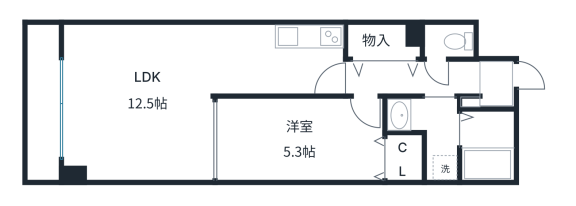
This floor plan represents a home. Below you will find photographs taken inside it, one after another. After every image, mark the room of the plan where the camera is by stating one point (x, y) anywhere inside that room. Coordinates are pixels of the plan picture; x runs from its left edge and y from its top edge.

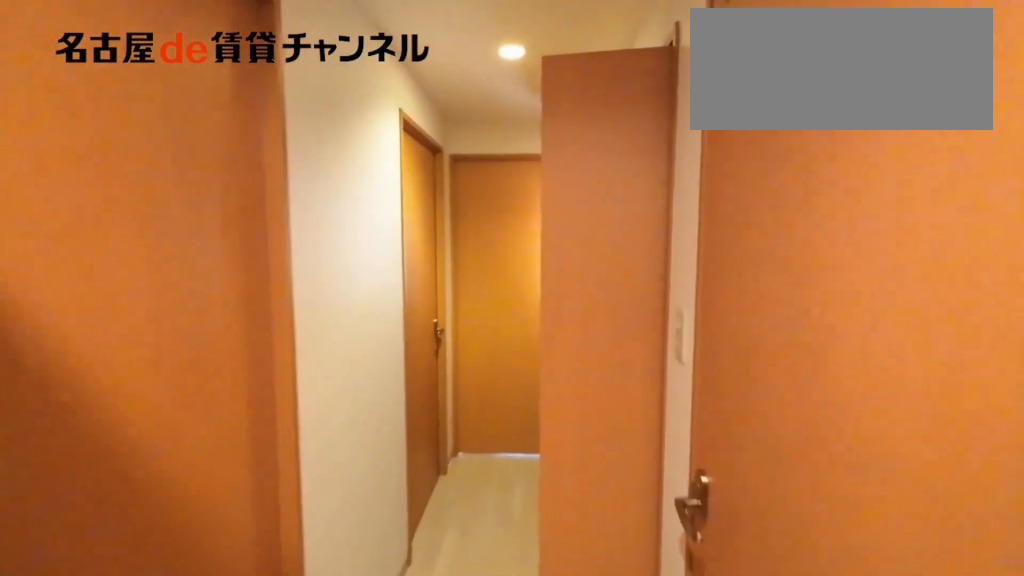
(414, 78)
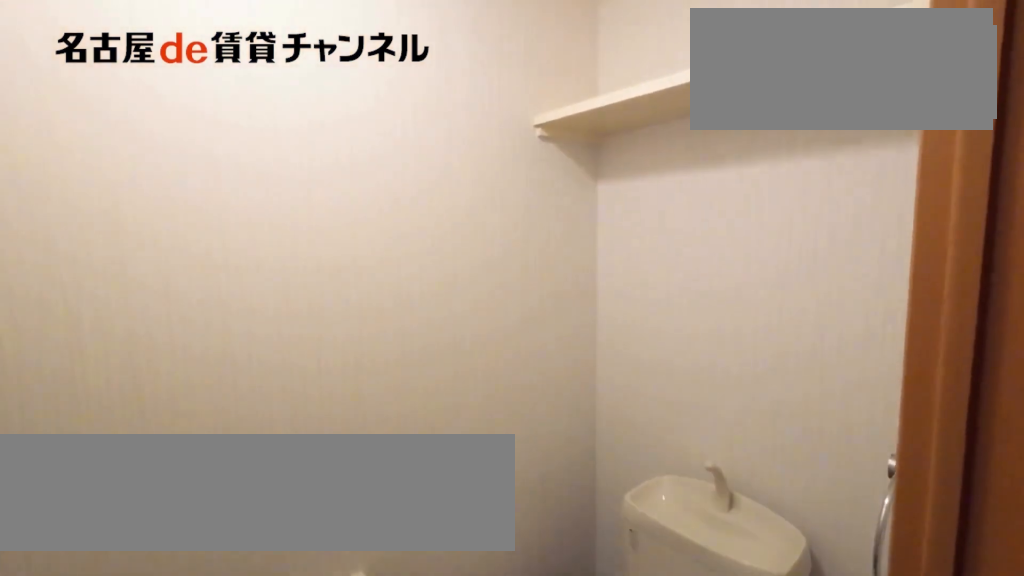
(448, 41)
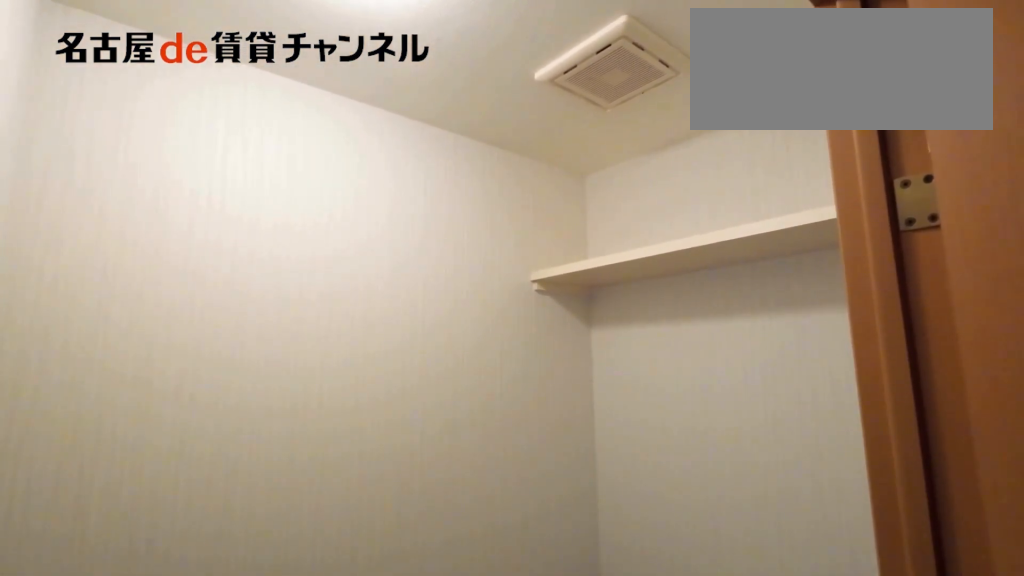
(448, 41)
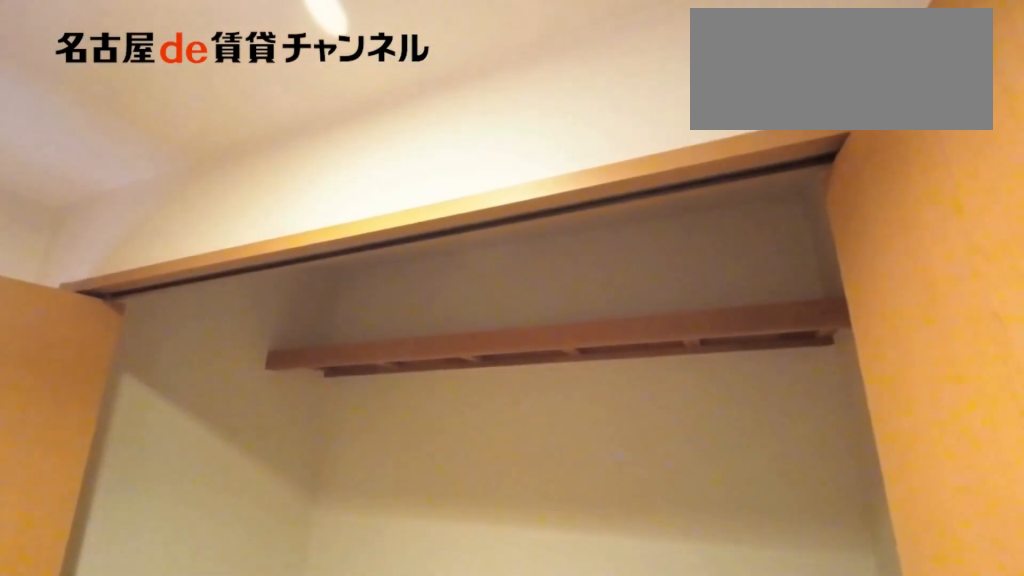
(380, 42)
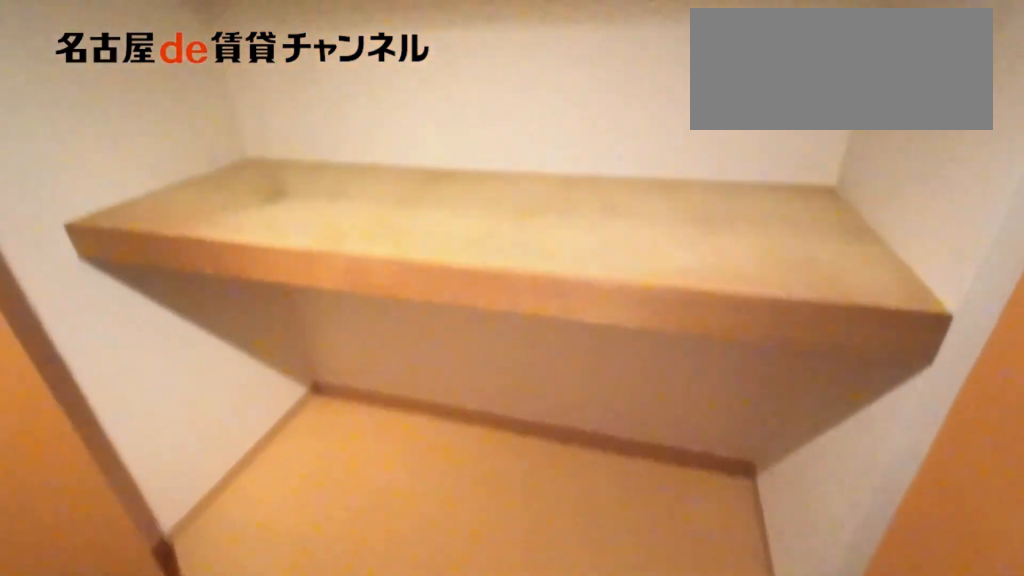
(380, 42)
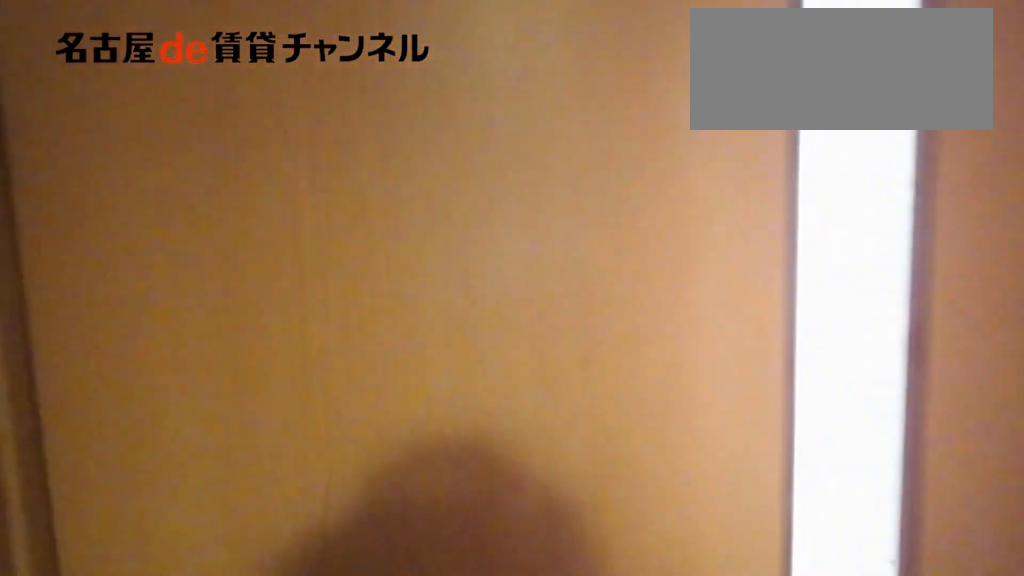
(414, 78)
